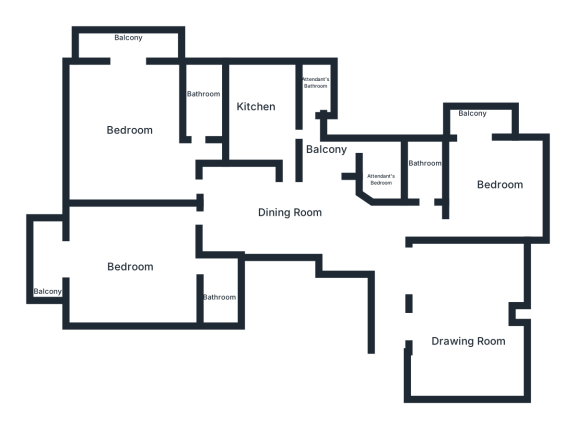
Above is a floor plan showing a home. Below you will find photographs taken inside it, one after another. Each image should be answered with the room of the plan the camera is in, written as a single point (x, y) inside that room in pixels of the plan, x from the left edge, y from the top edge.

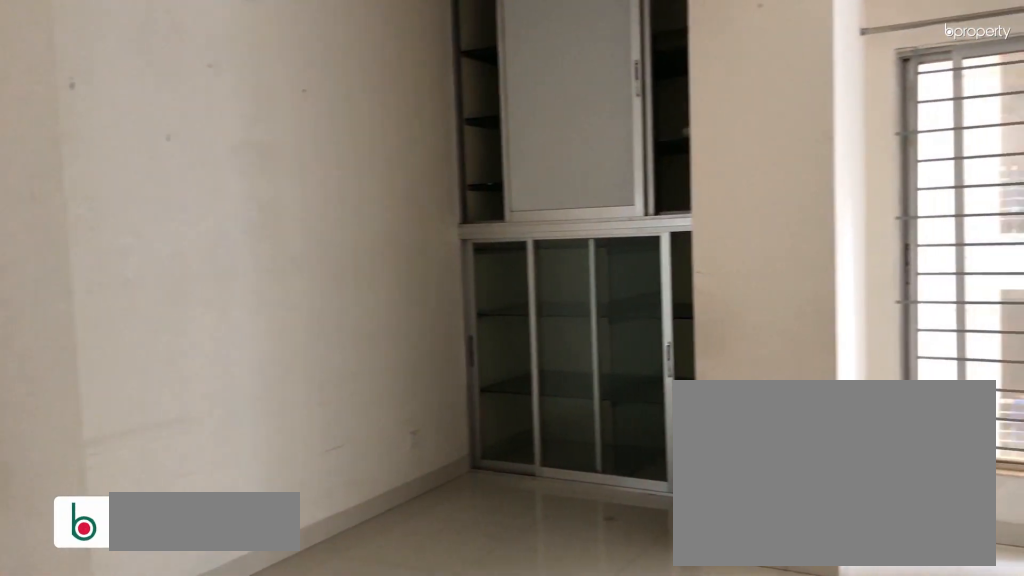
(460, 323)
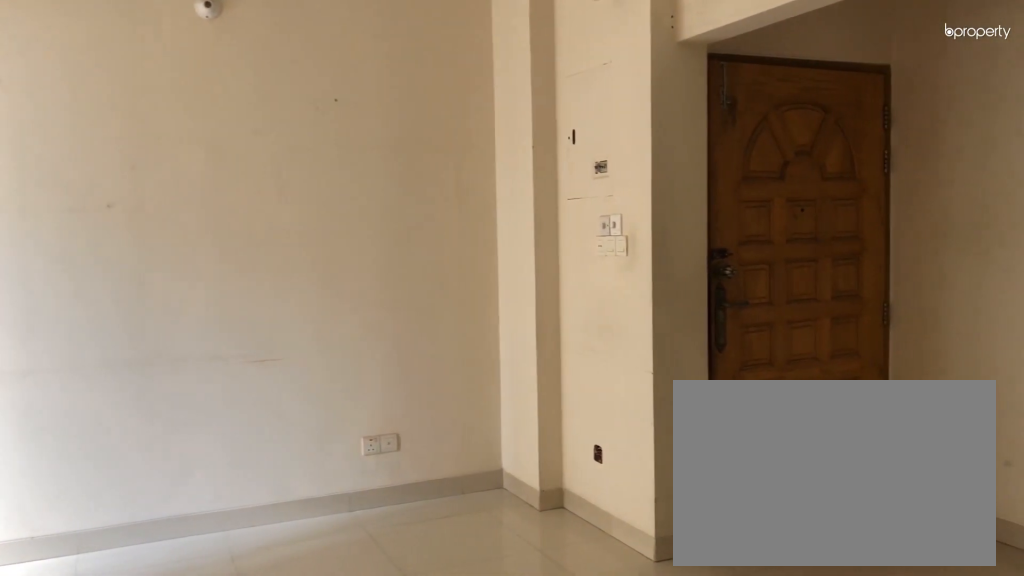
(460, 323)
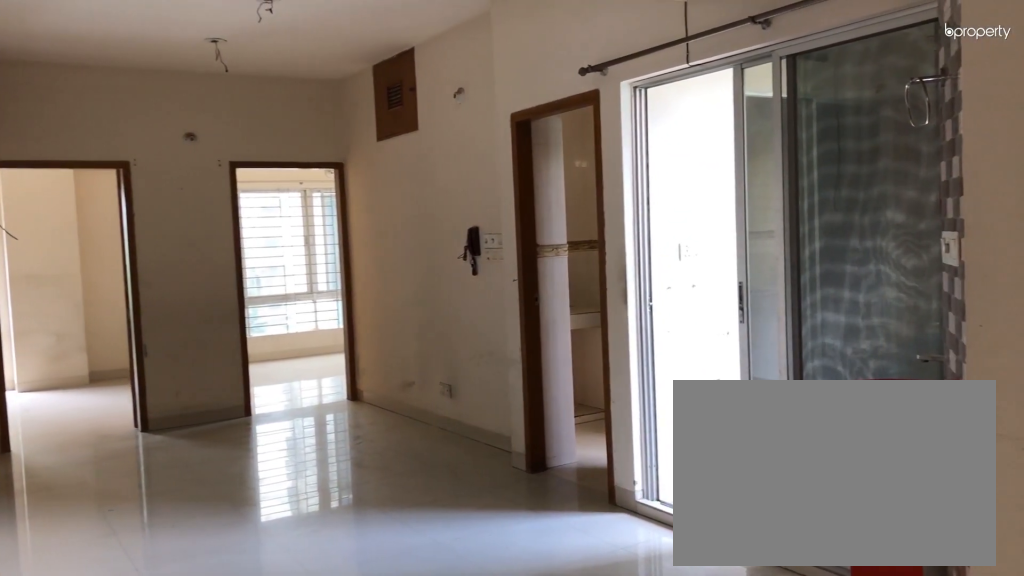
(281, 207)
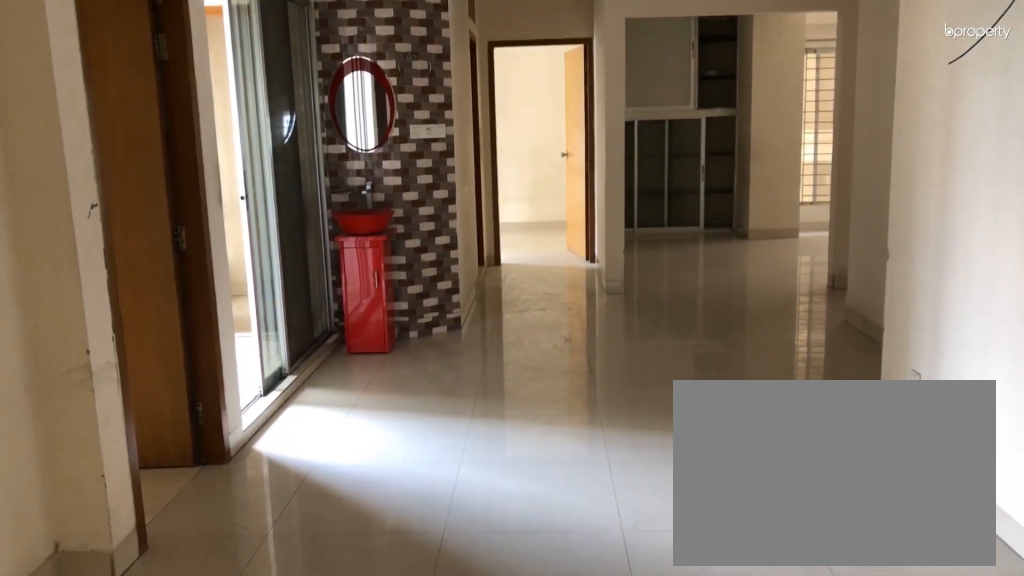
(281, 207)
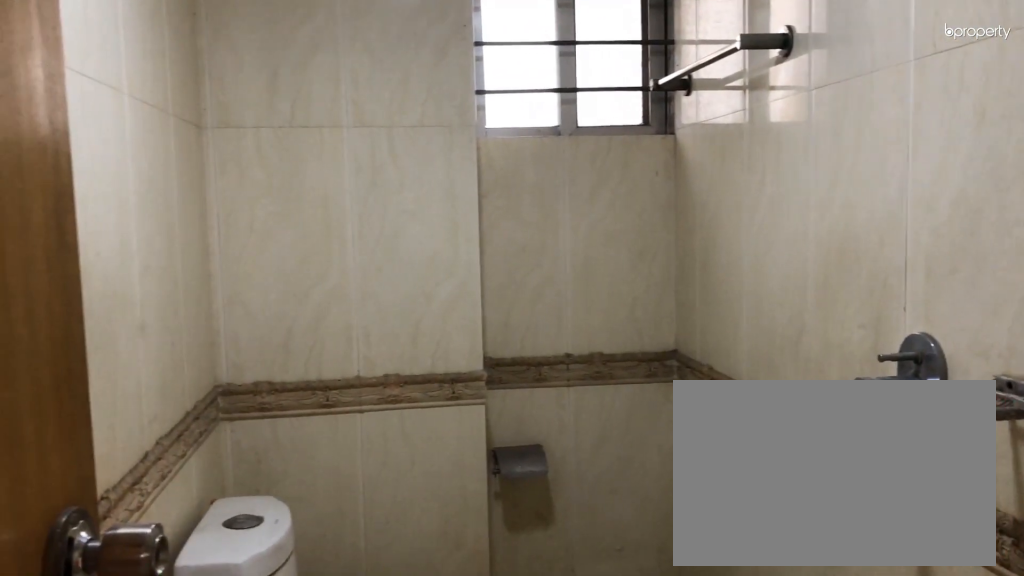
(426, 168)
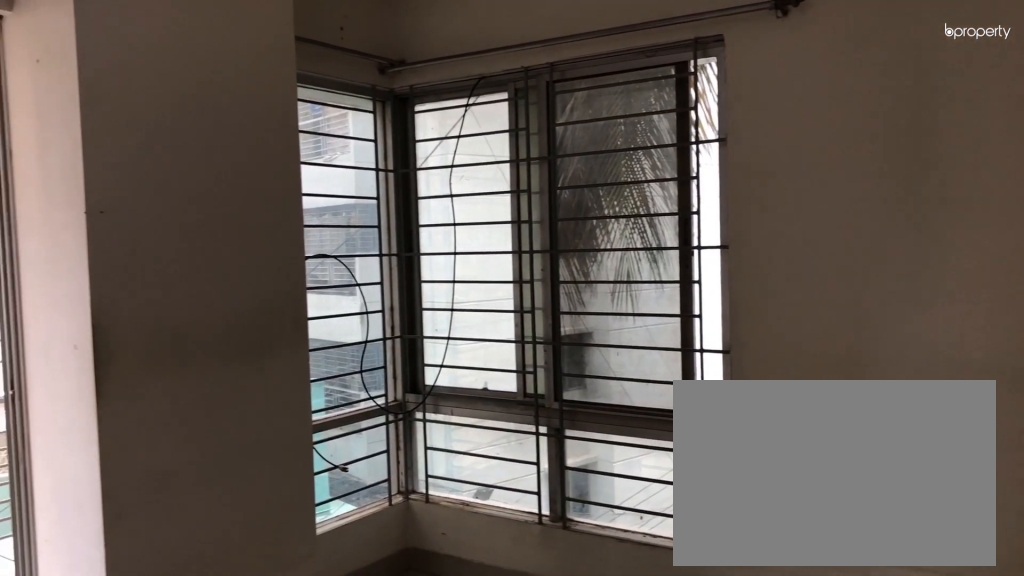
(493, 178)
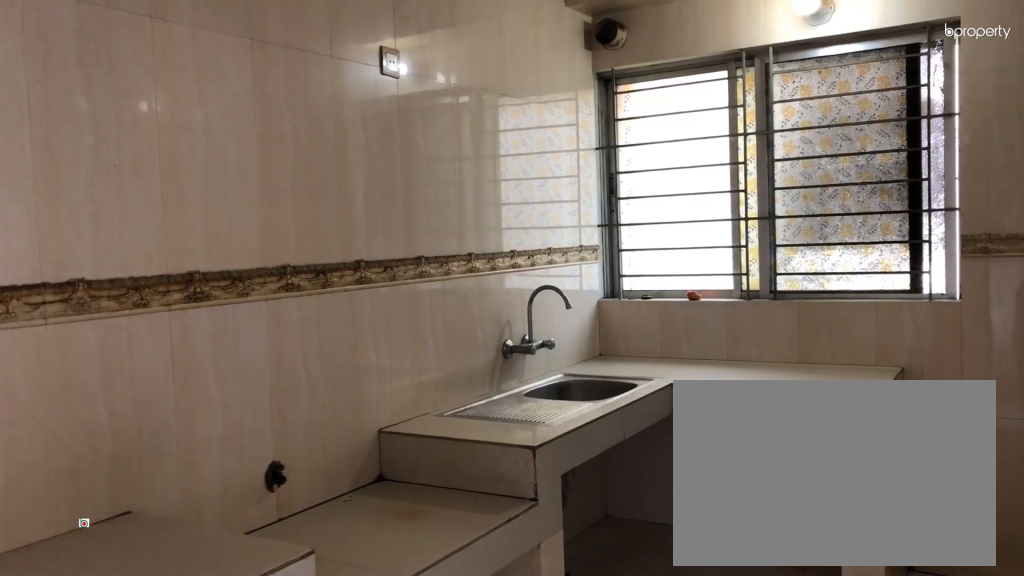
(255, 108)
